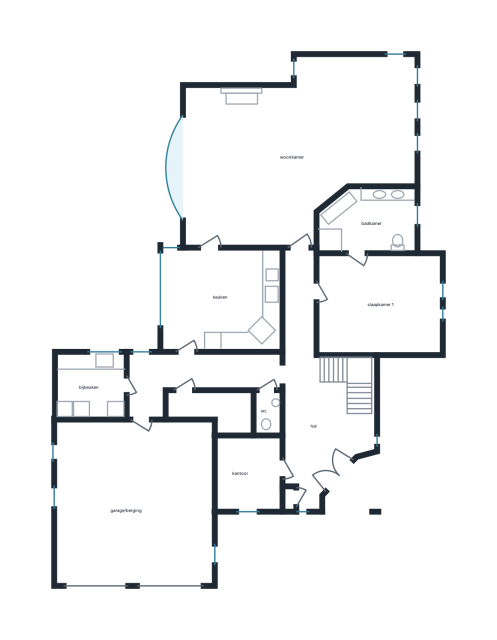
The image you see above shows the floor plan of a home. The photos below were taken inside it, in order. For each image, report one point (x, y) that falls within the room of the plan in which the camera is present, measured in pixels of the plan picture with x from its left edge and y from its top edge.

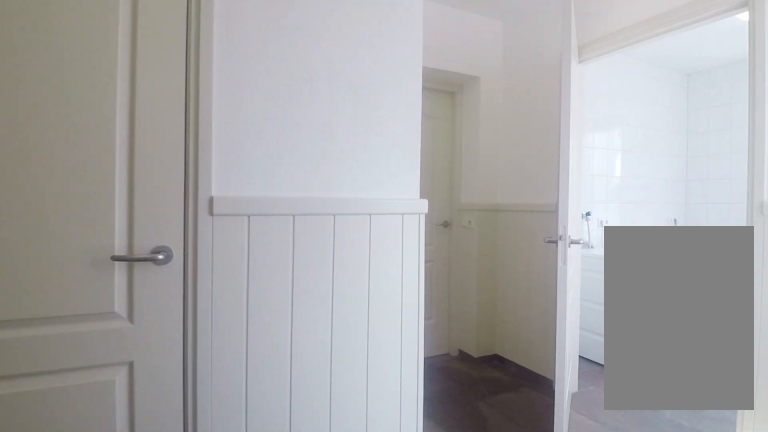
(192, 376)
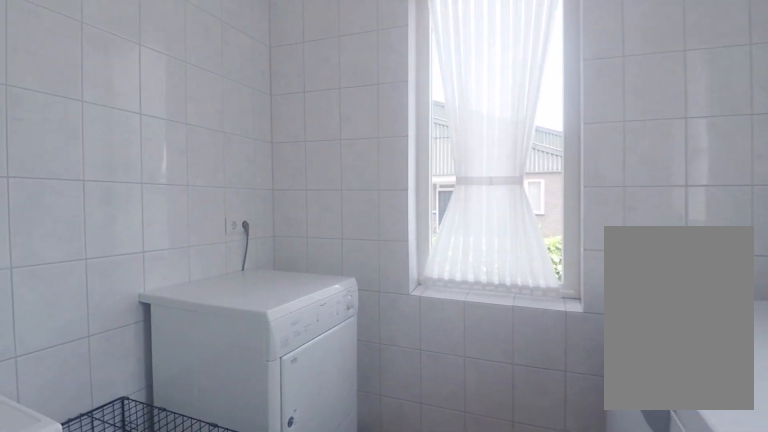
(91, 386)
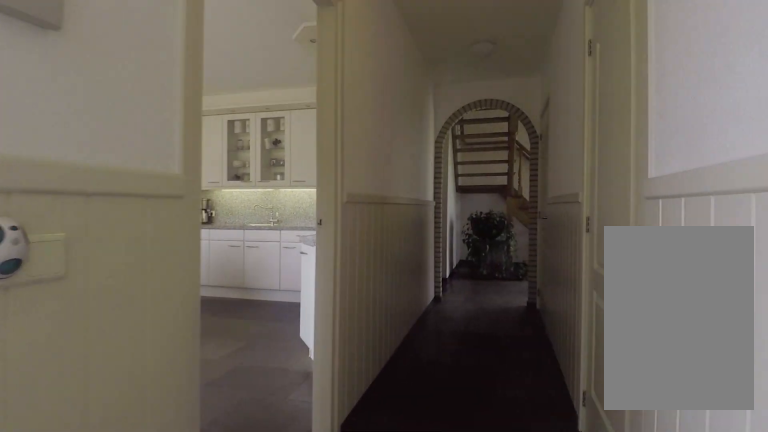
(192, 376)
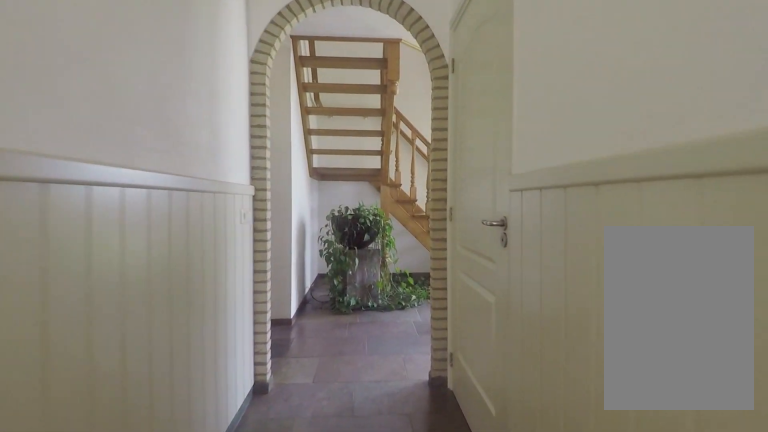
(192, 376)
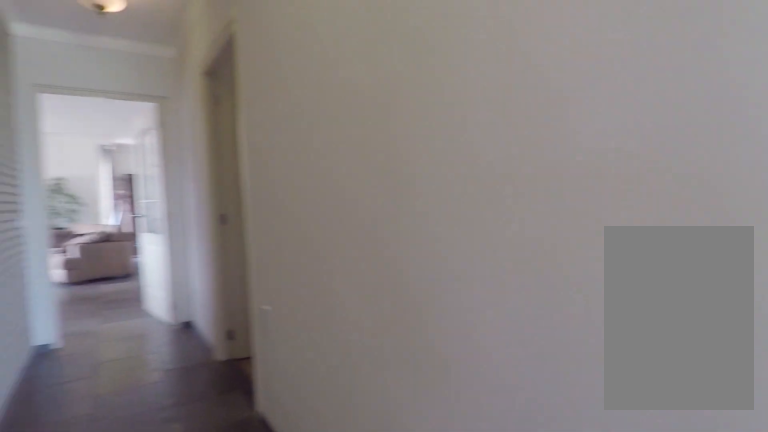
(313, 396)
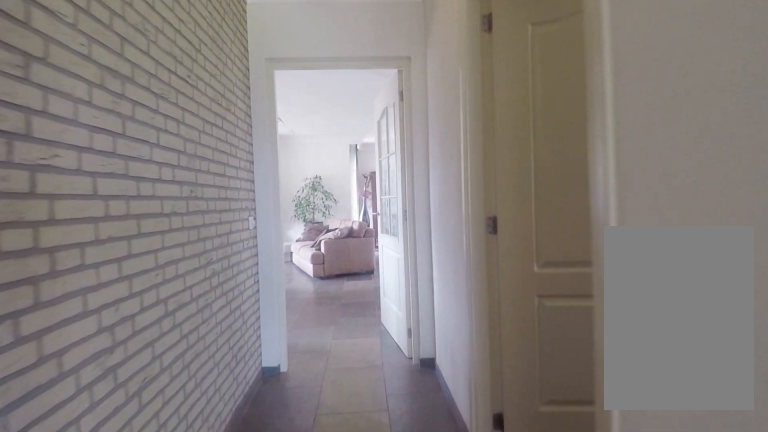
(313, 396)
